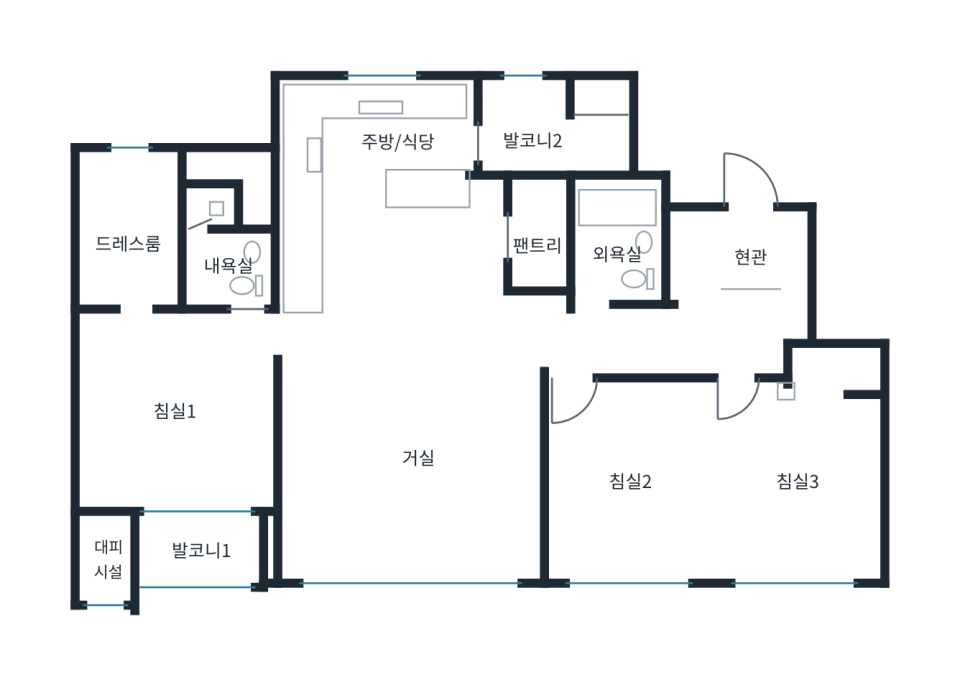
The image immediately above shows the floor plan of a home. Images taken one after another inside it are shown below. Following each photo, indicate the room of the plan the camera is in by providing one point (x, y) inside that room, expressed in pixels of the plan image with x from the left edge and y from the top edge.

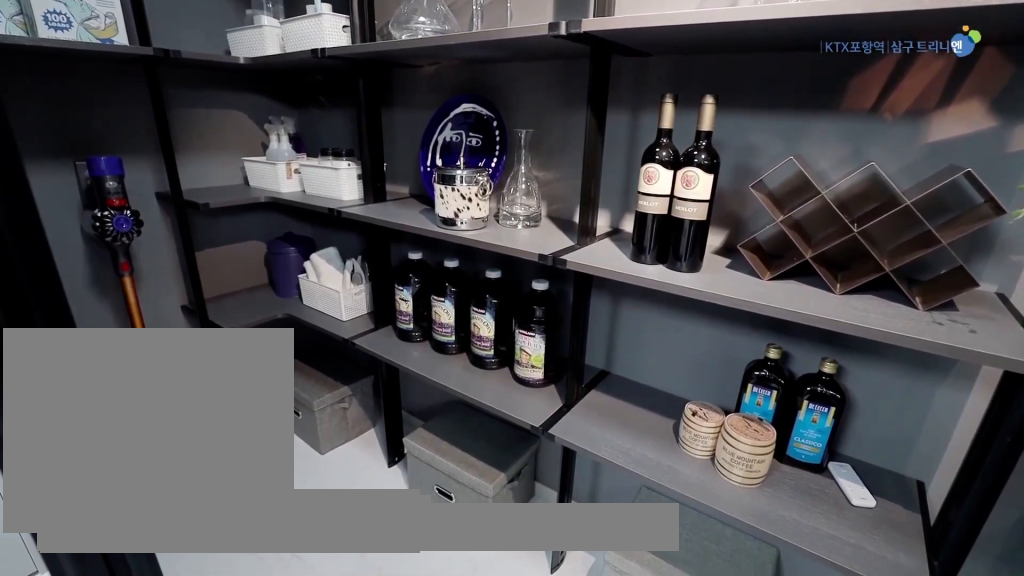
(538, 242)
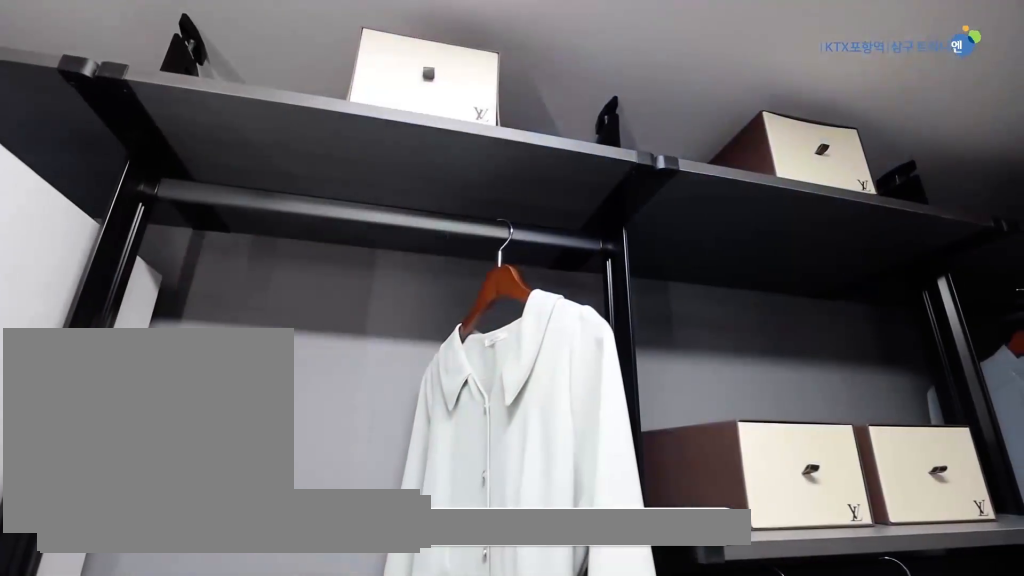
(126, 232)
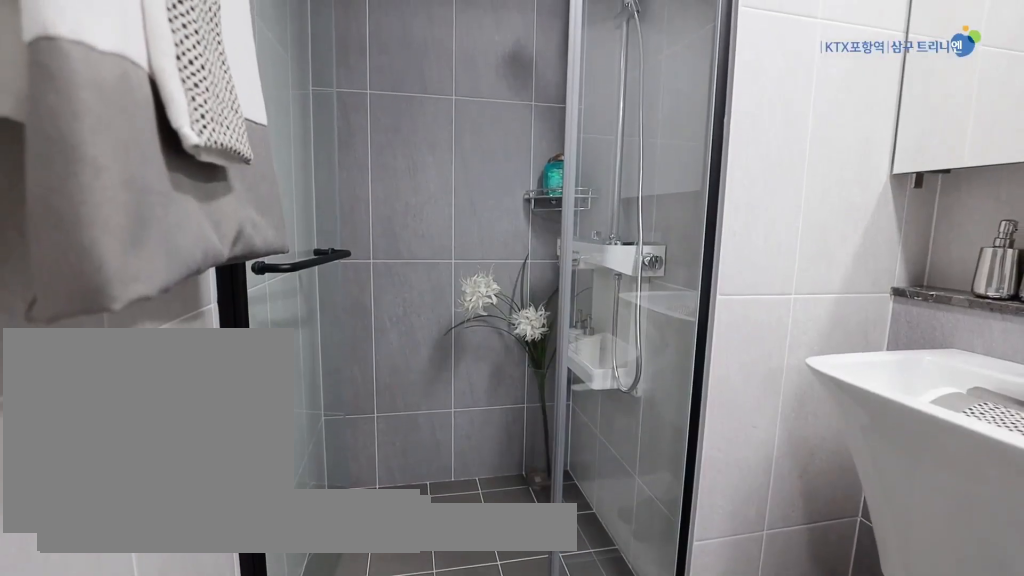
(221, 248)
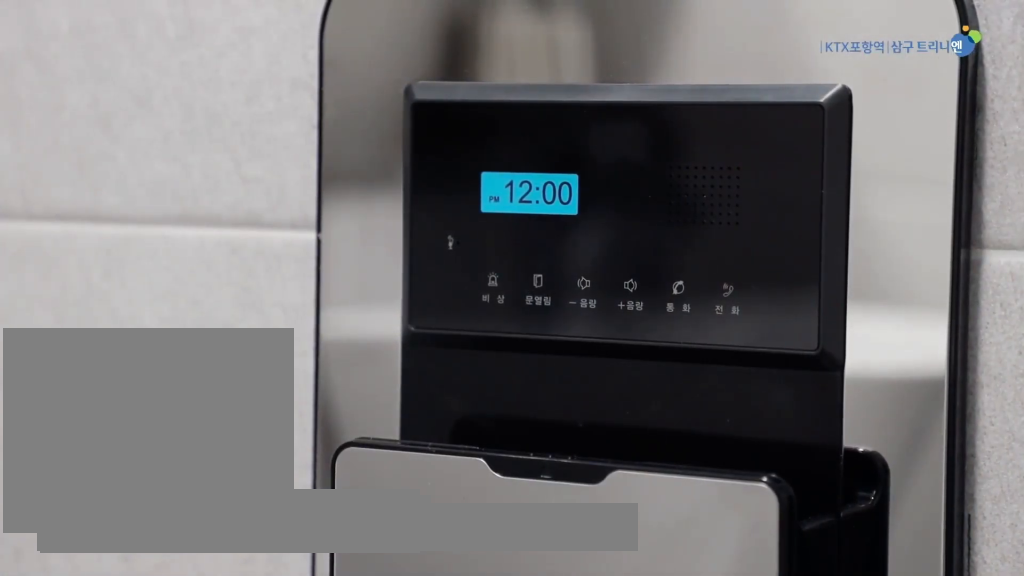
(220, 248)
